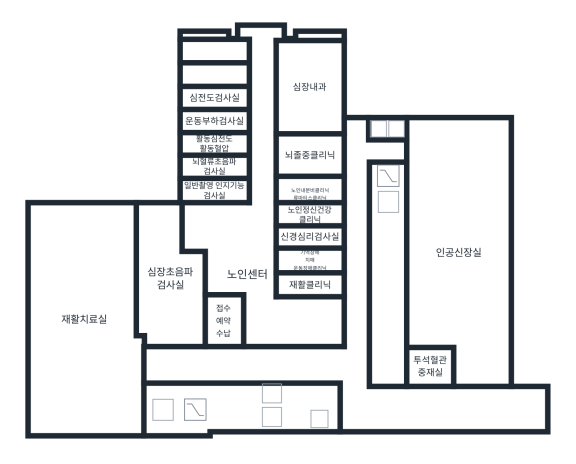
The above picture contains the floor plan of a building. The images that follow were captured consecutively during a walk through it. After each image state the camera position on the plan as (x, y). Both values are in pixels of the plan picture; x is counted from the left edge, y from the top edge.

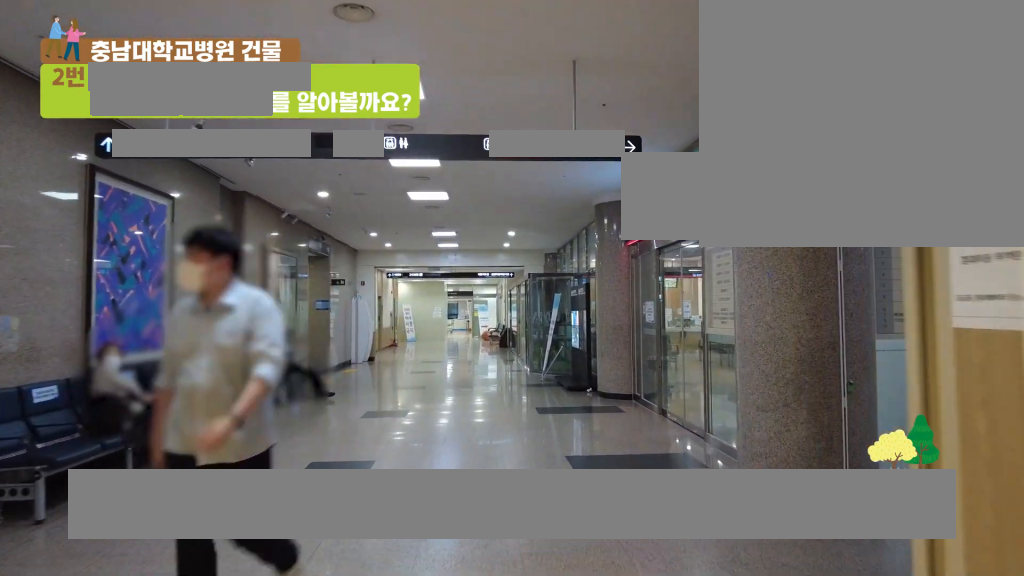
(352, 384)
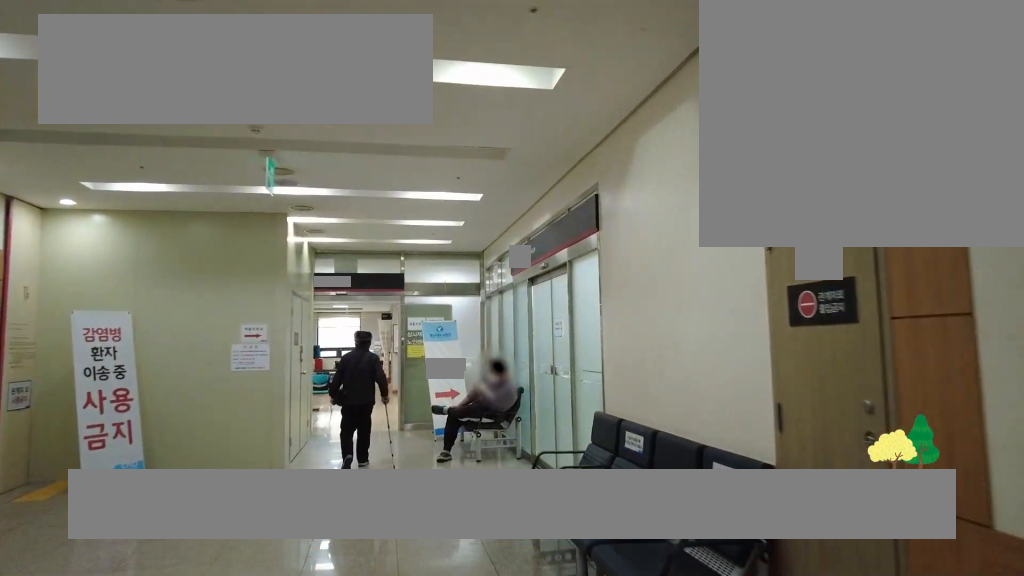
(248, 384)
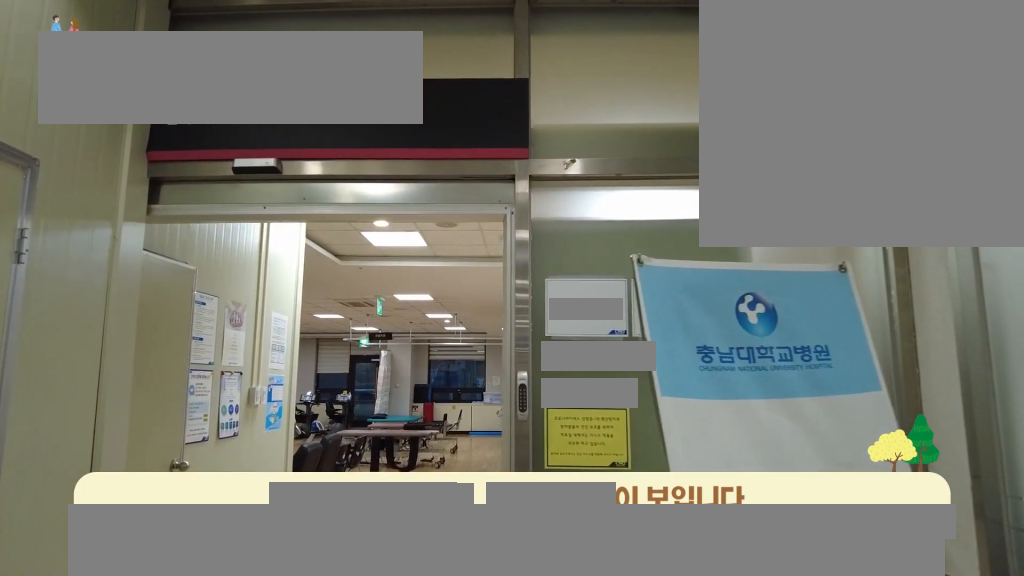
(188, 384)
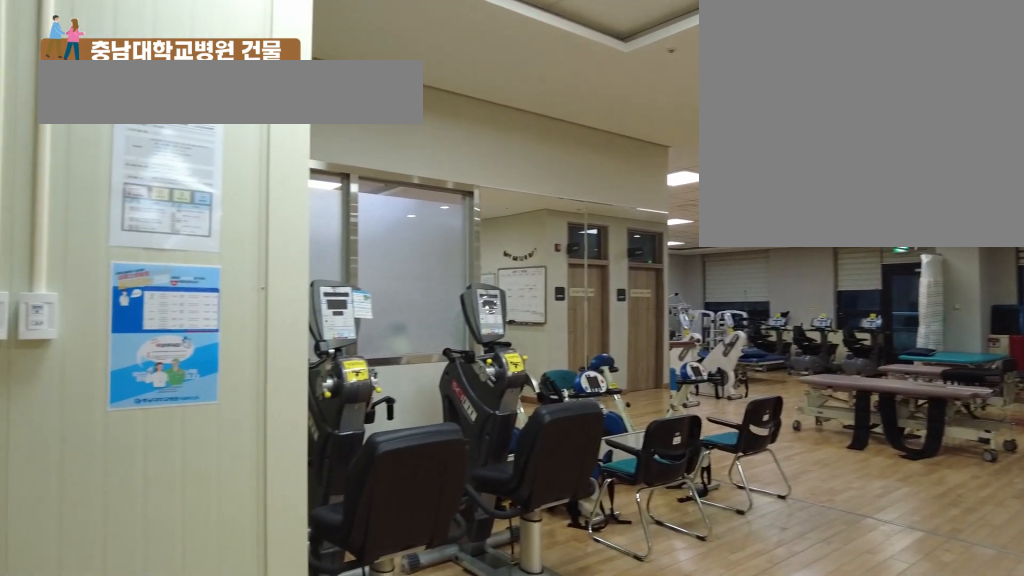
(165, 373)
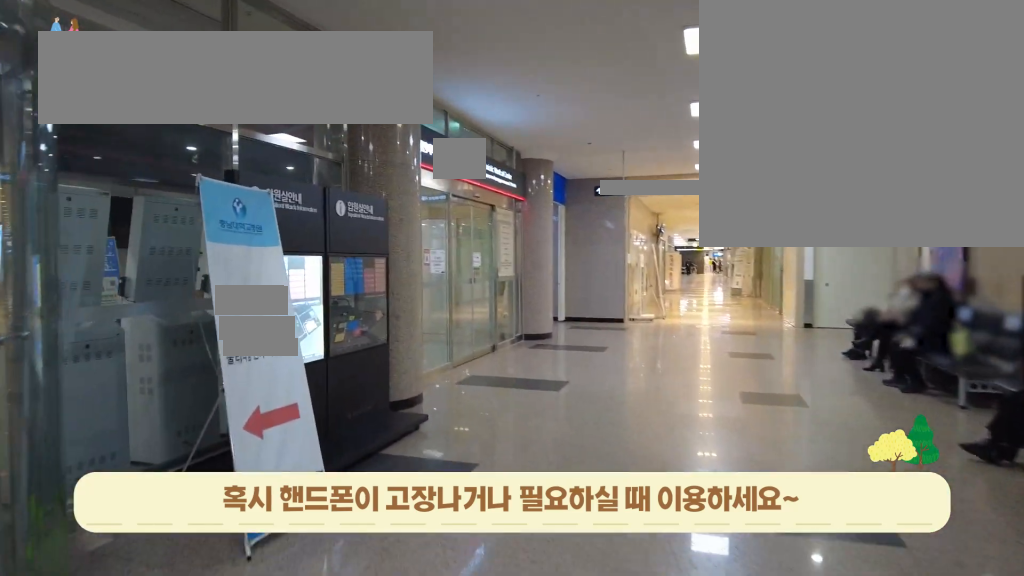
(232, 368)
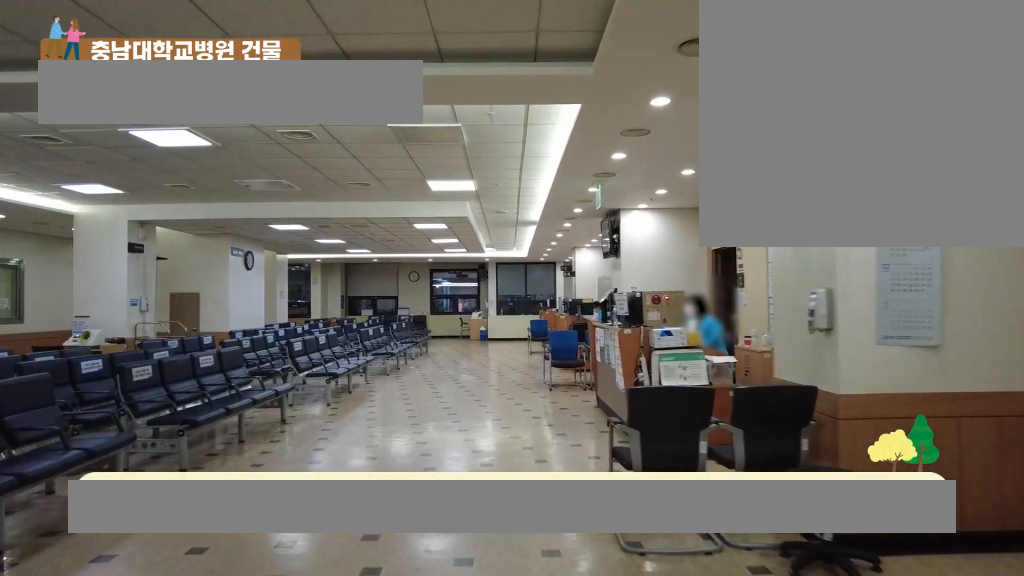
(272, 232)
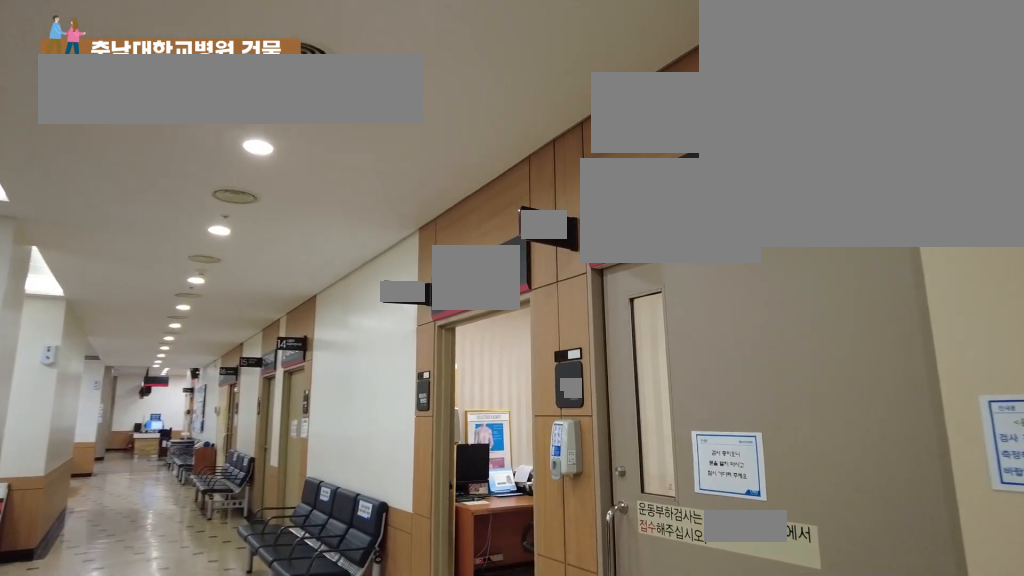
(257, 194)
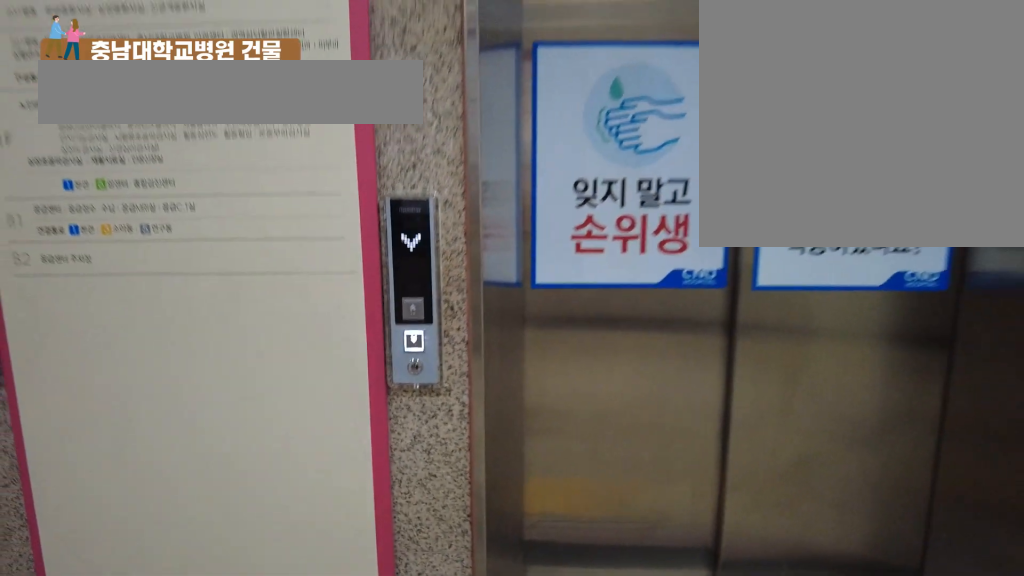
(388, 155)
